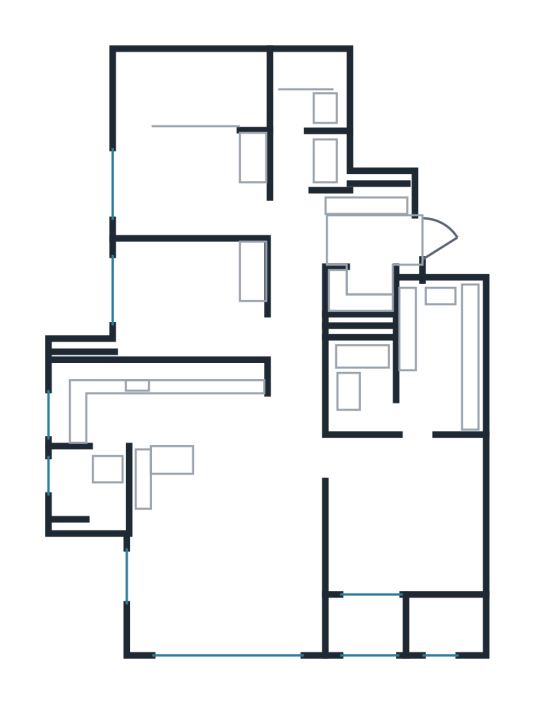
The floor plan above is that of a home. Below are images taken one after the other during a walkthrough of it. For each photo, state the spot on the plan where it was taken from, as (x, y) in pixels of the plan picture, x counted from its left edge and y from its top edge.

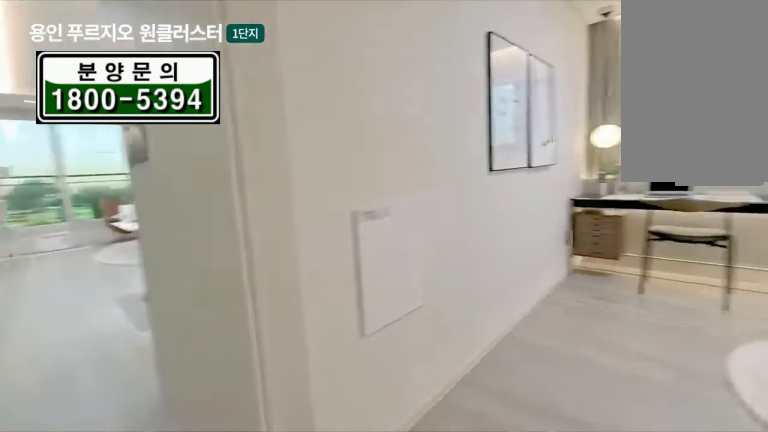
(193, 305)
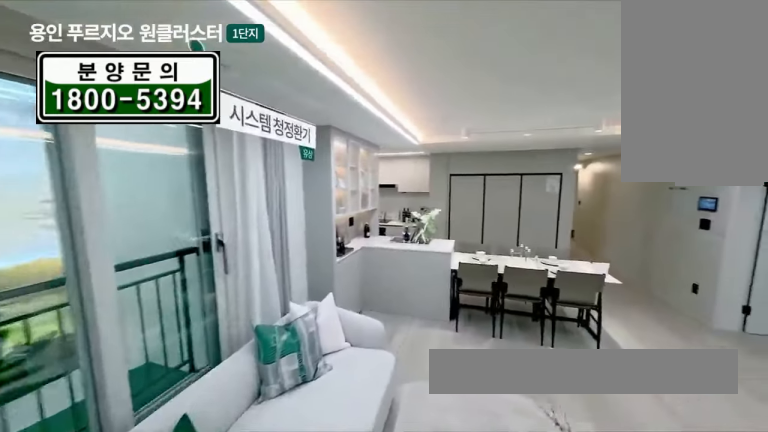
(226, 582)
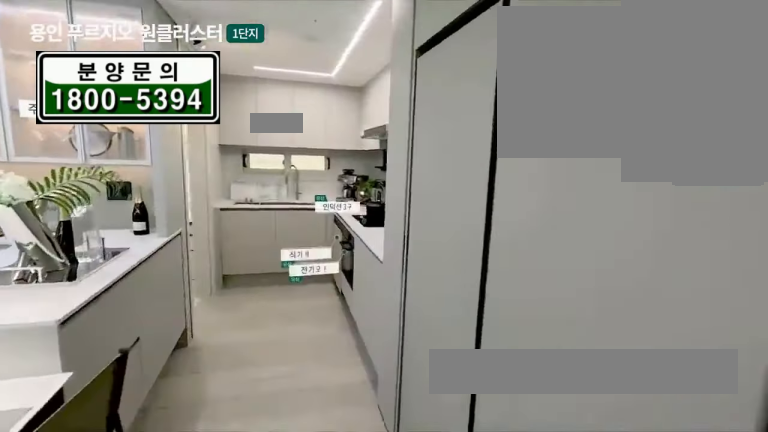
(170, 442)
